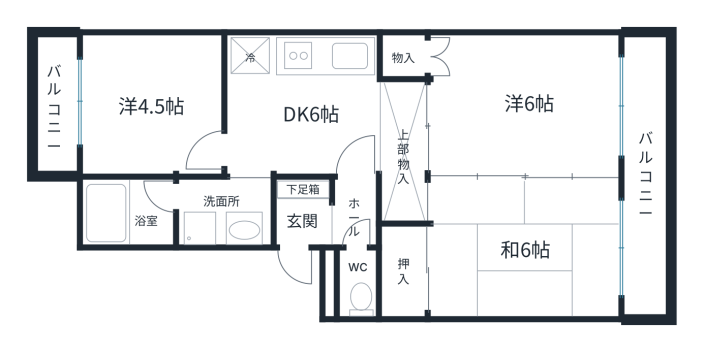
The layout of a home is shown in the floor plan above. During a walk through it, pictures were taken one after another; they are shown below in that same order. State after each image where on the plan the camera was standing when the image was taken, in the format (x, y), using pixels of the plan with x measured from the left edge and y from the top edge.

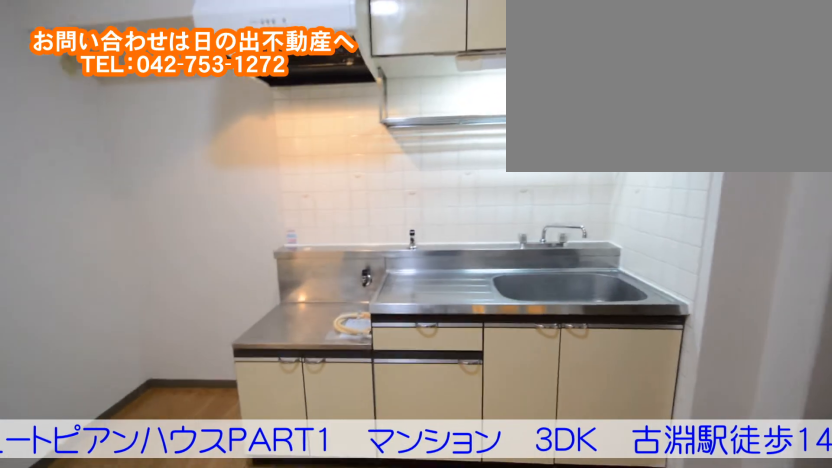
(326, 154)
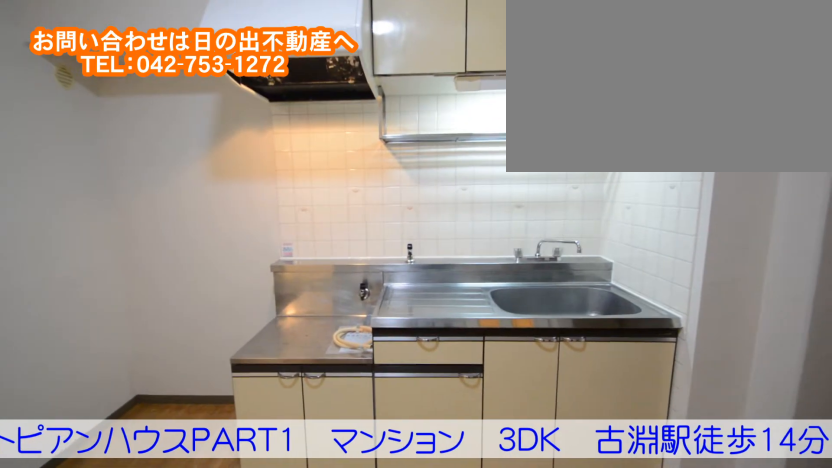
(323, 155)
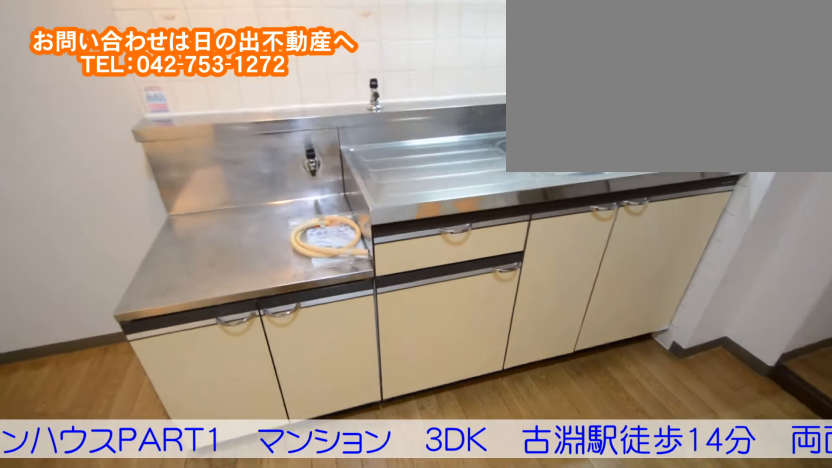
(322, 156)
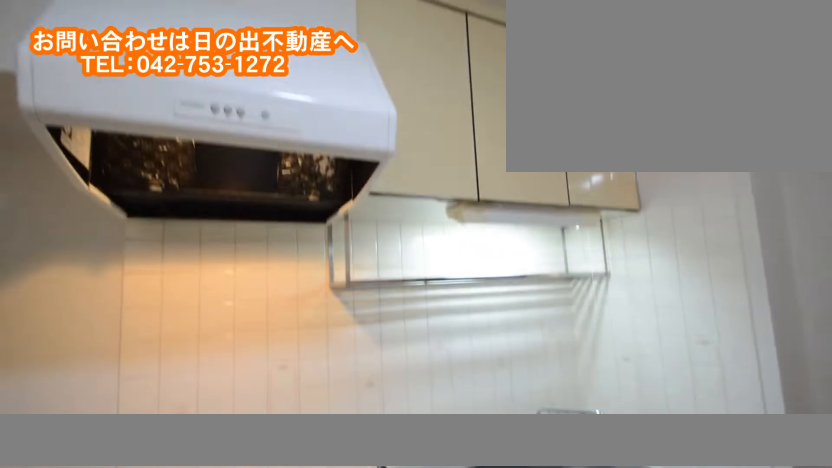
(322, 156)
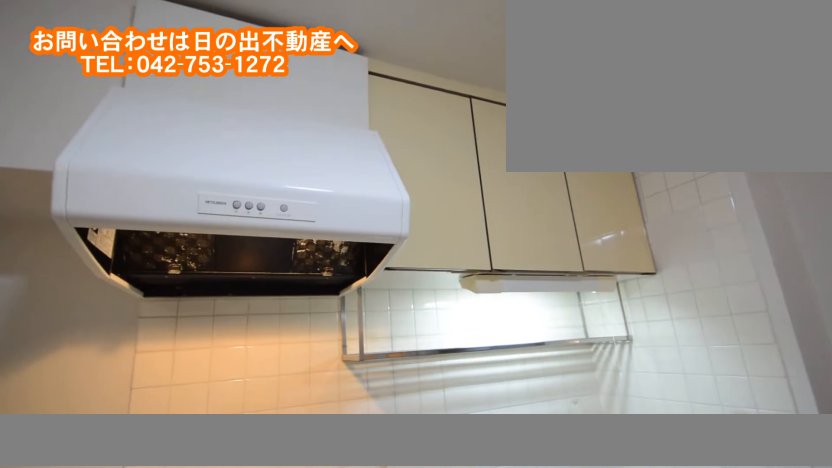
(322, 156)
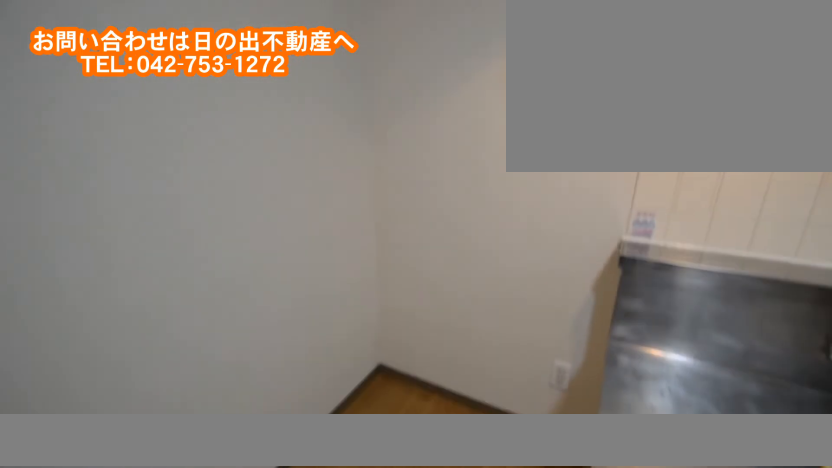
(323, 154)
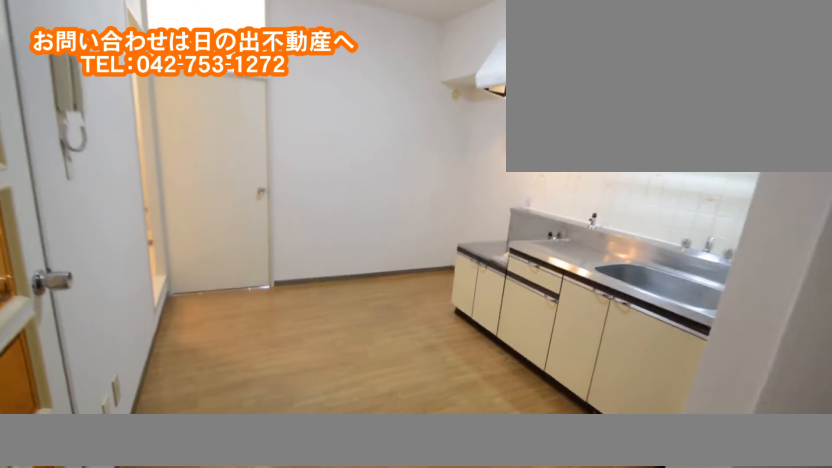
(327, 154)
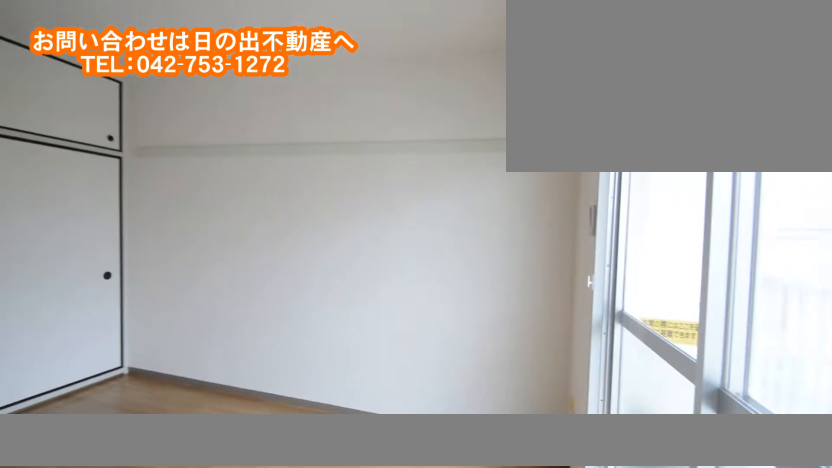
(583, 128)
